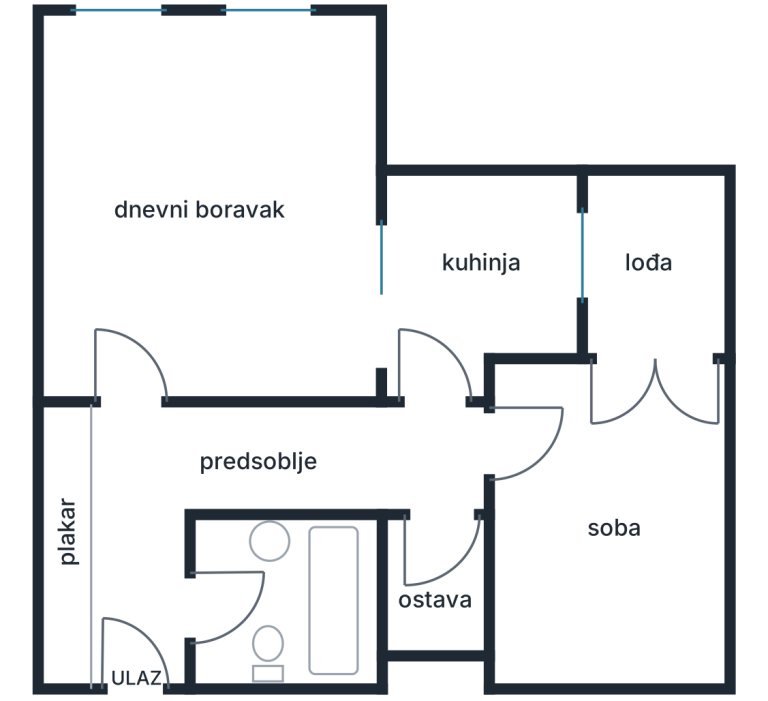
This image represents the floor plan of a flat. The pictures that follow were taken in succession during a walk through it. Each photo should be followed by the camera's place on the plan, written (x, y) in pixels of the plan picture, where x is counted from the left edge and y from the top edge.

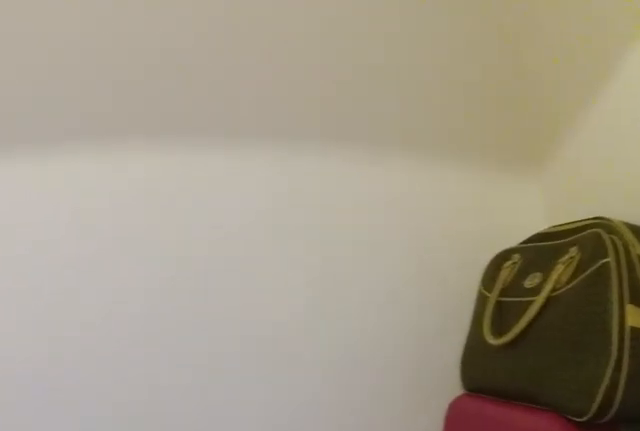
(527, 572)
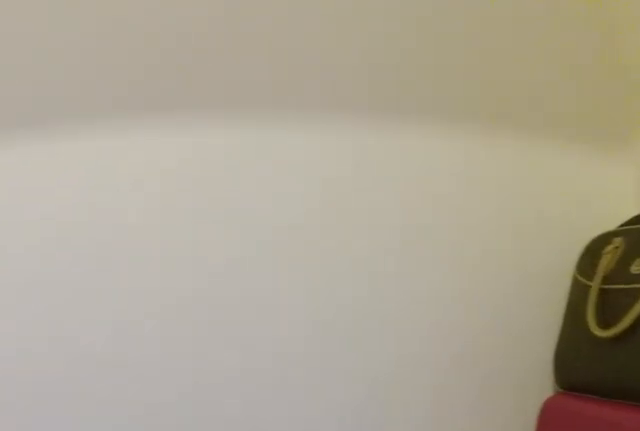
(524, 575)
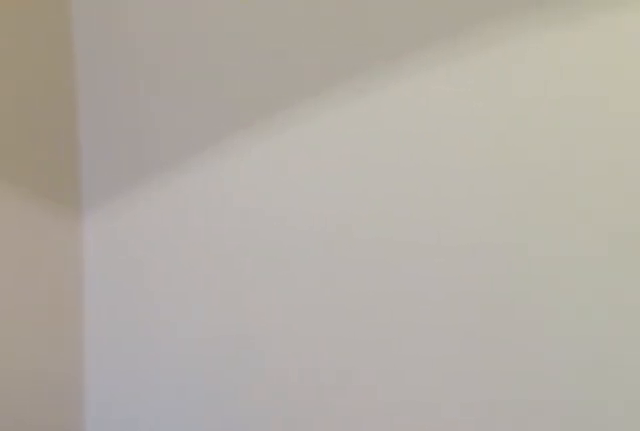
(518, 603)
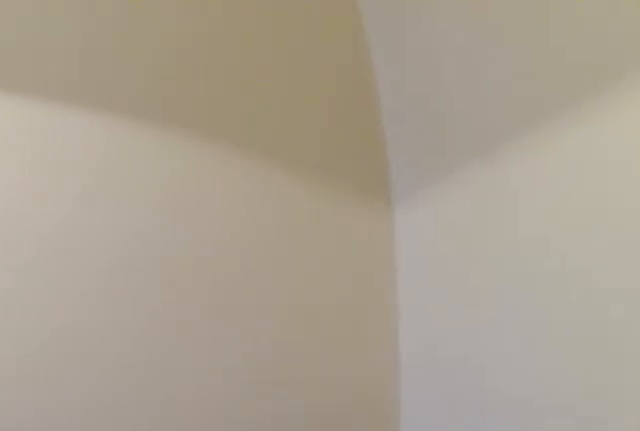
(527, 618)
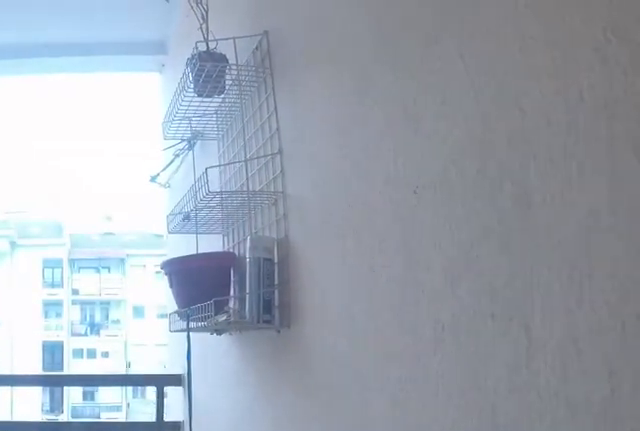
(688, 393)
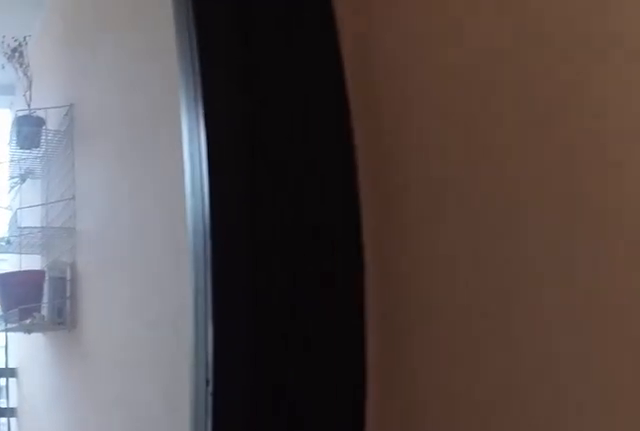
(684, 423)
